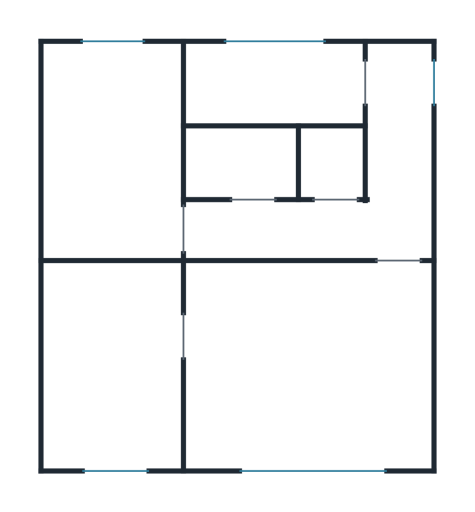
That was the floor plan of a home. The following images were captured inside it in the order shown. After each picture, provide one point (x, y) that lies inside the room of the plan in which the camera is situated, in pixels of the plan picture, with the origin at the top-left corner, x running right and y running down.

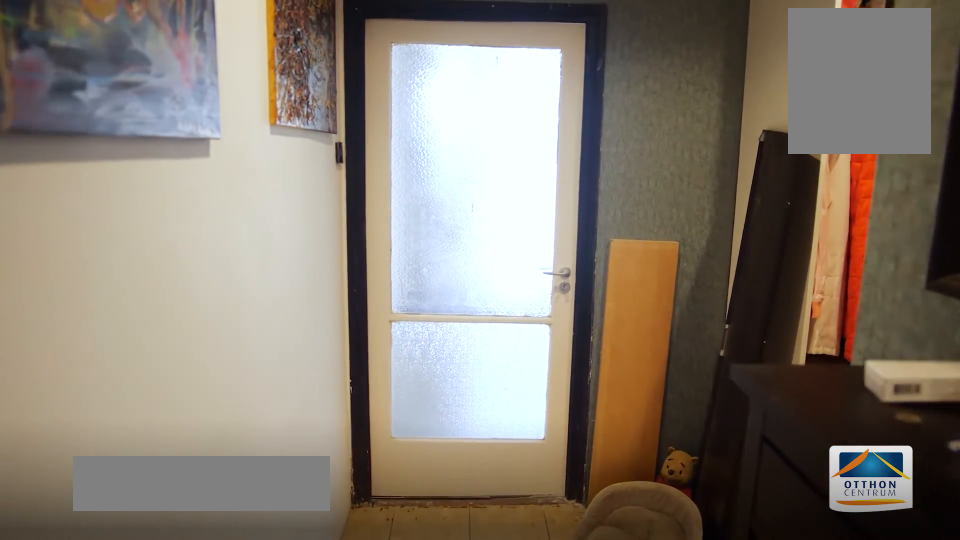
(396, 188)
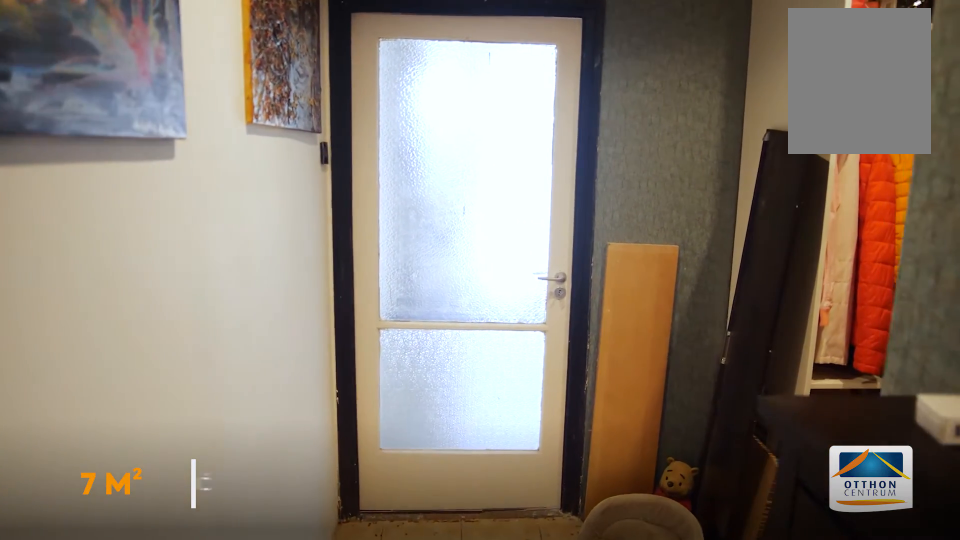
(396, 197)
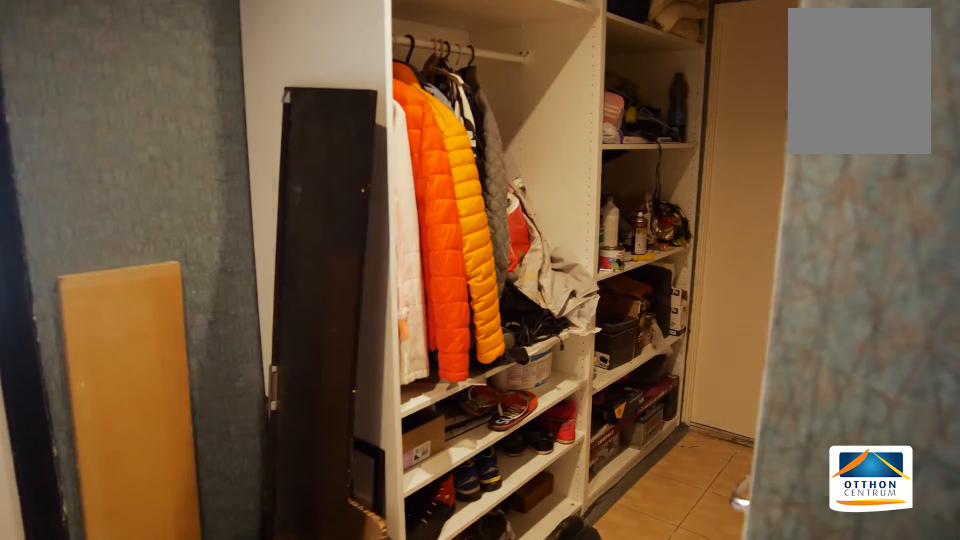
(327, 233)
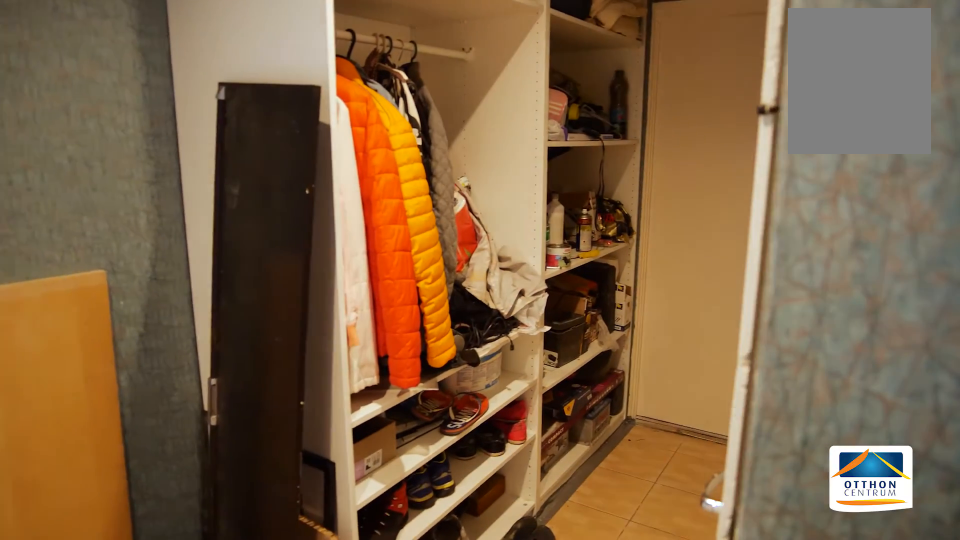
(314, 233)
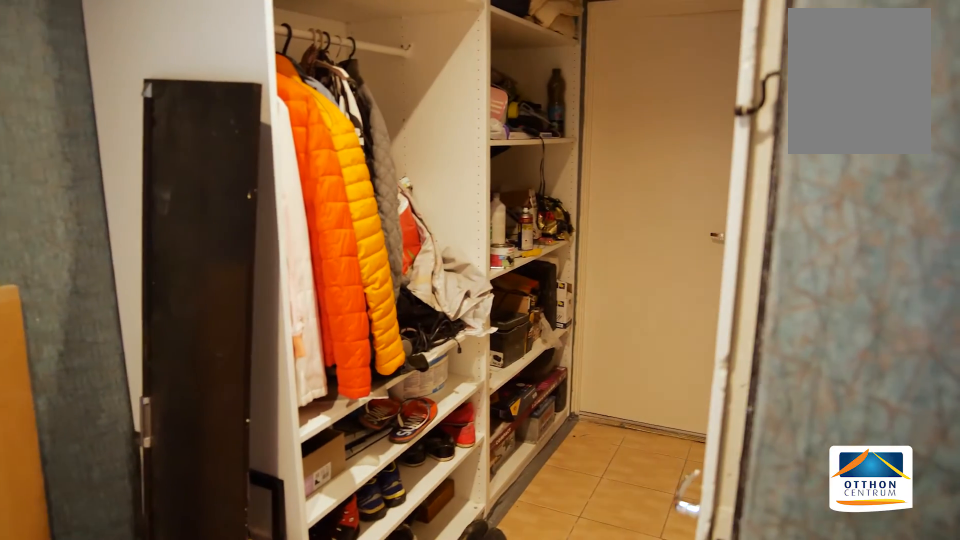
(300, 234)
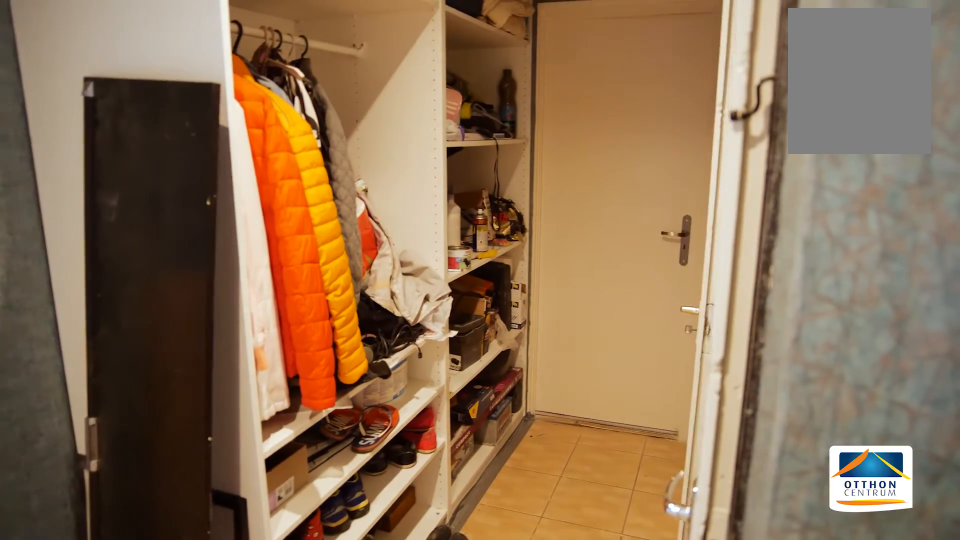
(287, 233)
